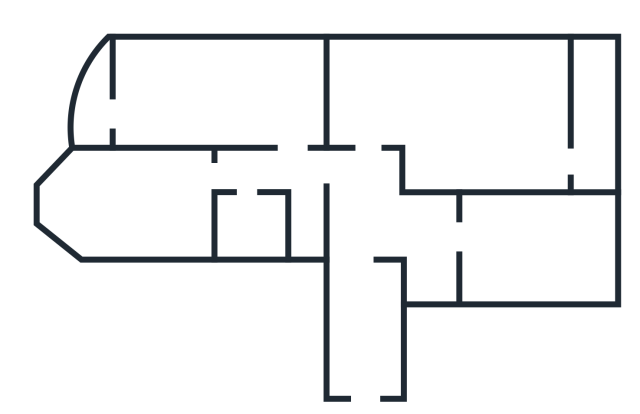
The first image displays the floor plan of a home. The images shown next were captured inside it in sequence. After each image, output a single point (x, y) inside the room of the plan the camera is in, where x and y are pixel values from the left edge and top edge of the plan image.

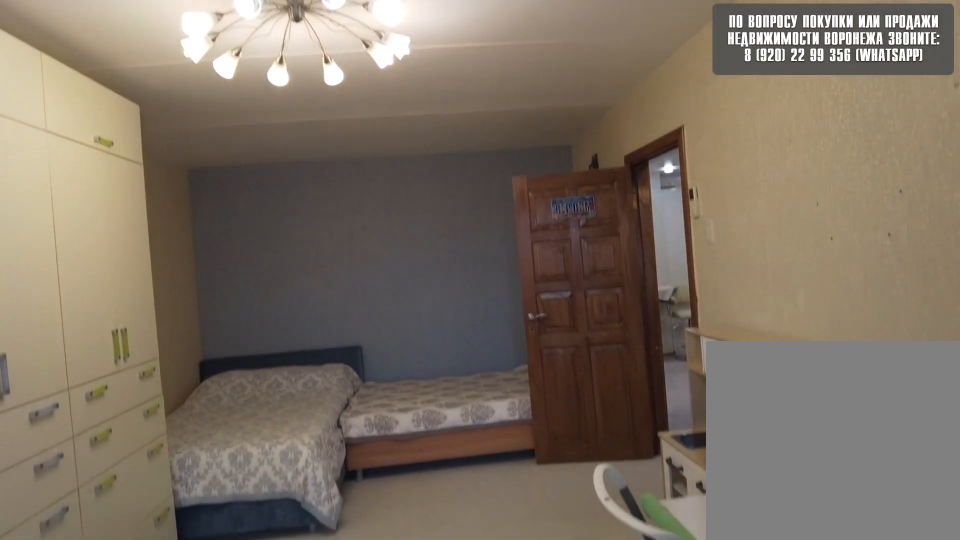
(263, 101)
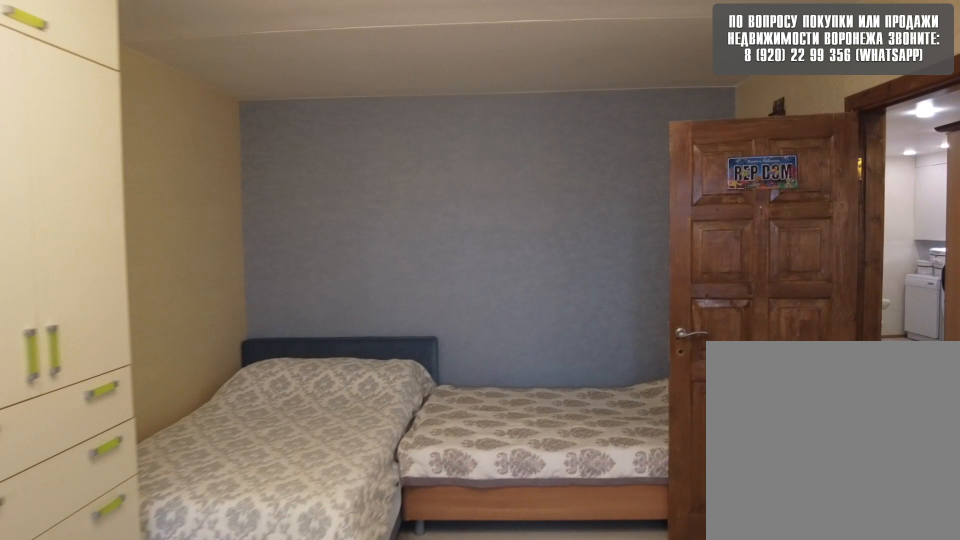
(263, 101)
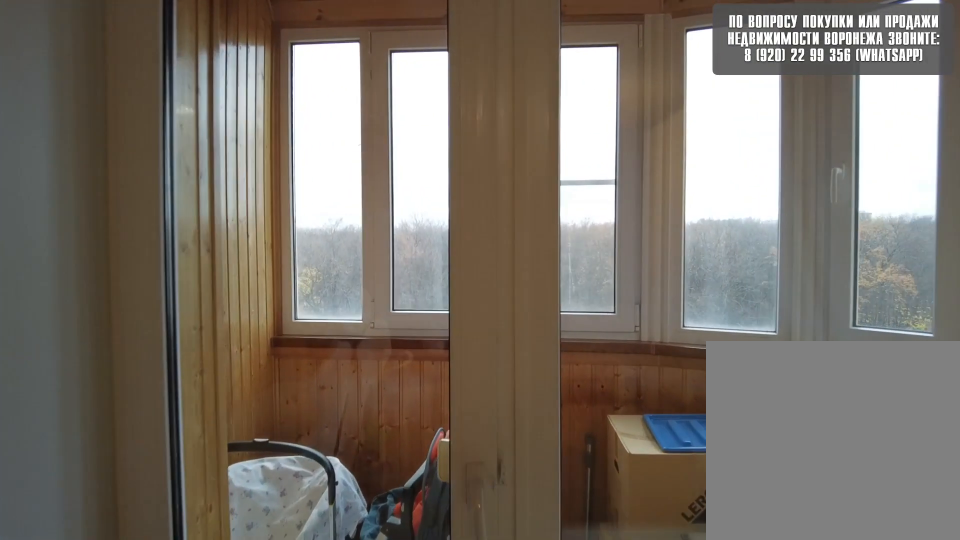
(155, 103)
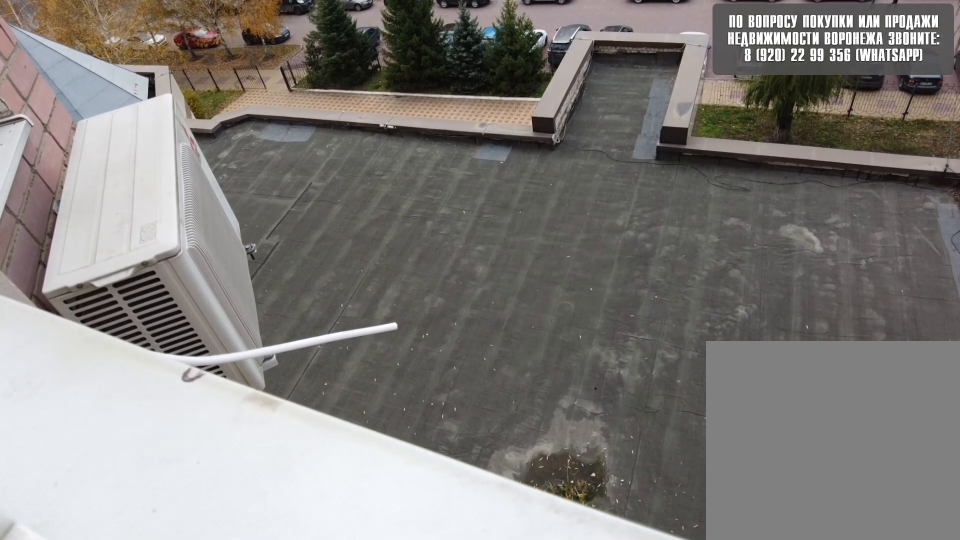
(99, 106)
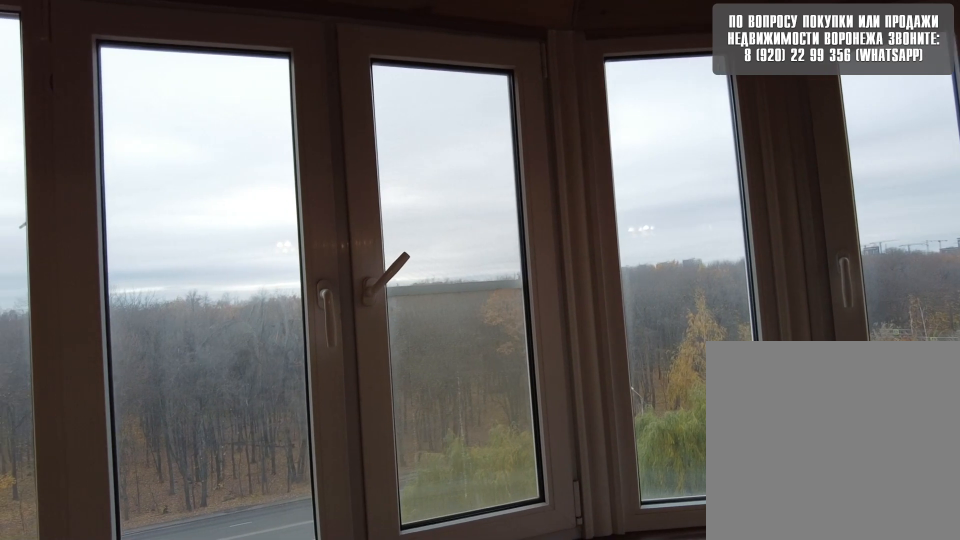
(99, 106)
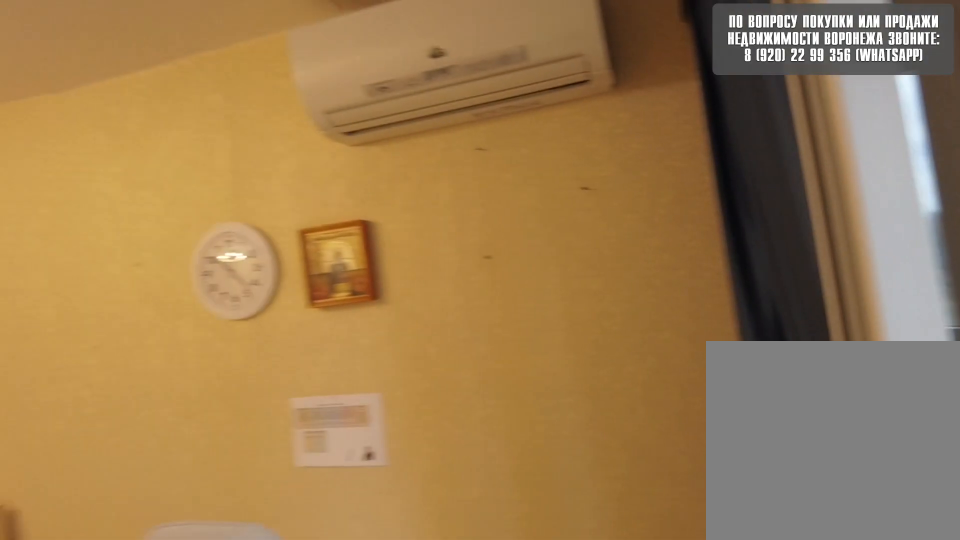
(148, 111)
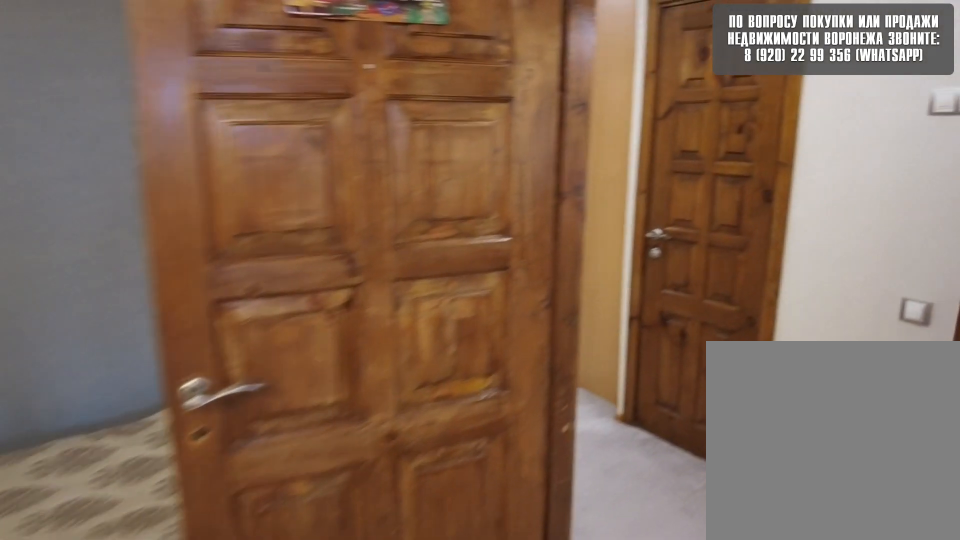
(243, 124)
